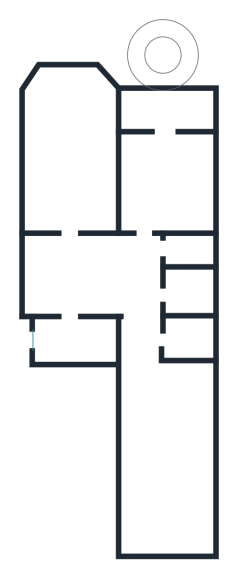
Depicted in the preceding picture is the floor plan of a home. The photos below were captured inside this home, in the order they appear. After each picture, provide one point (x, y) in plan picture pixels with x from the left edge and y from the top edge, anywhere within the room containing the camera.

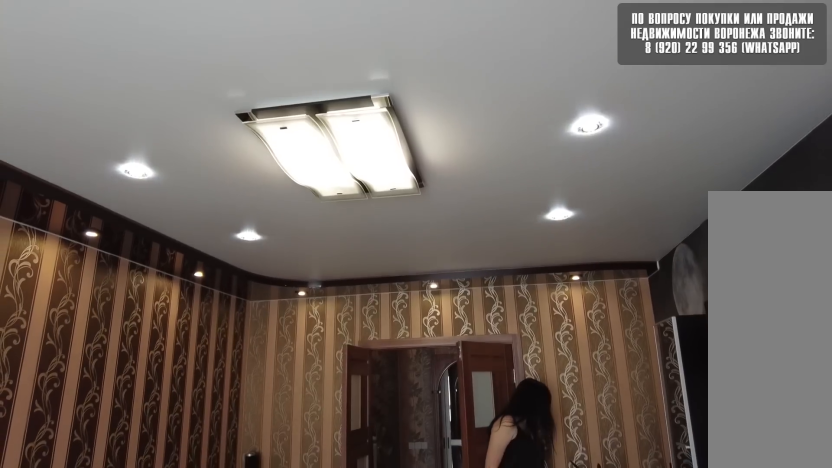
(68, 203)
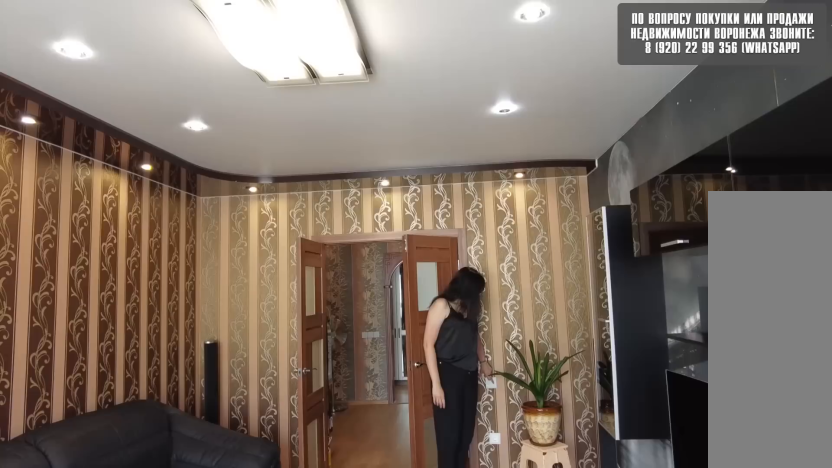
(68, 203)
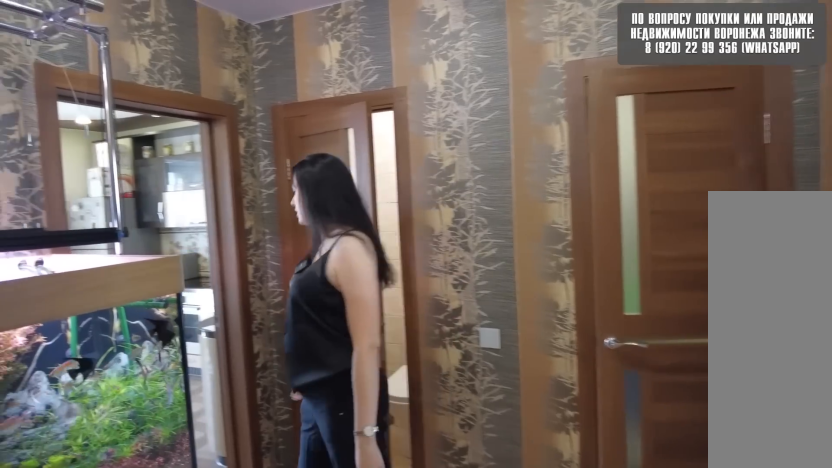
(72, 290)
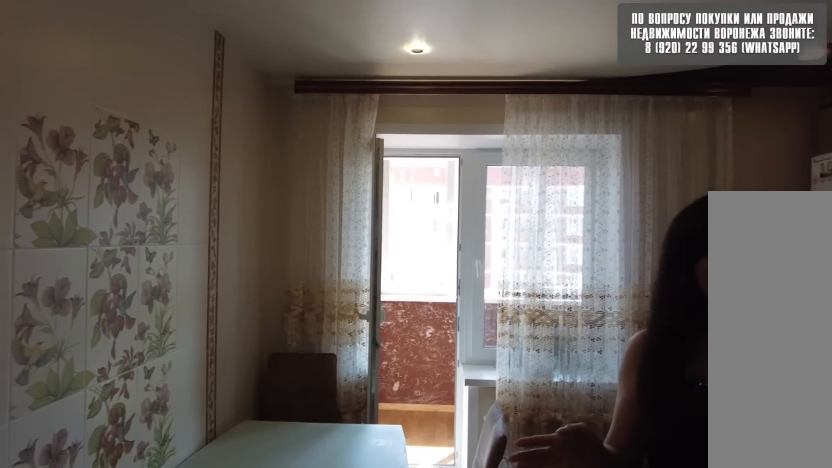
(169, 203)
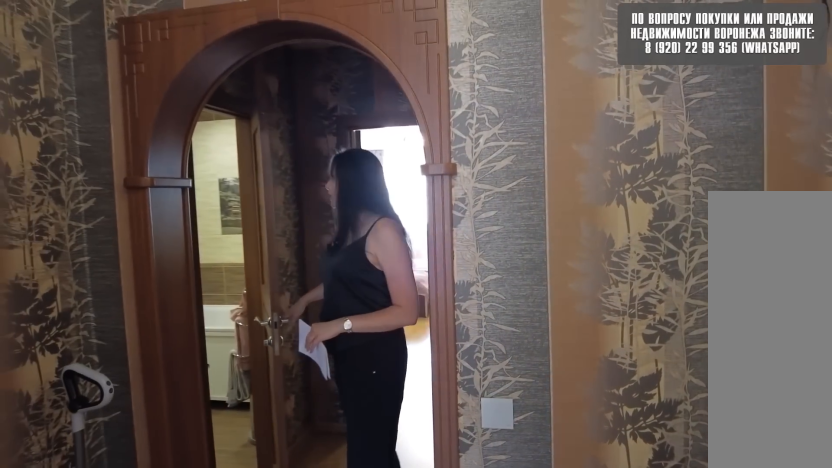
(142, 290)
